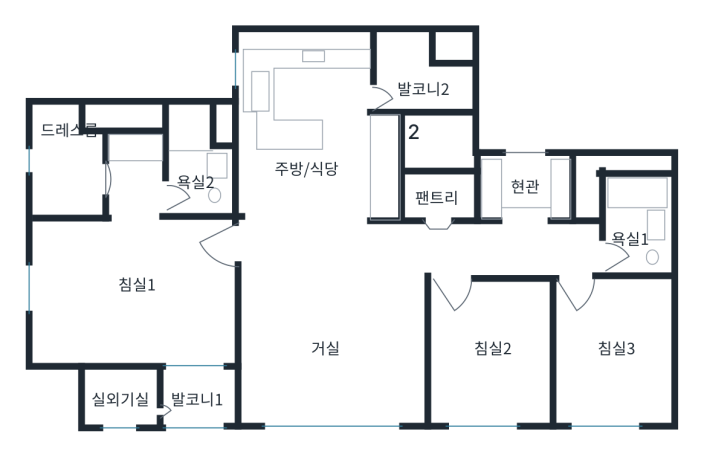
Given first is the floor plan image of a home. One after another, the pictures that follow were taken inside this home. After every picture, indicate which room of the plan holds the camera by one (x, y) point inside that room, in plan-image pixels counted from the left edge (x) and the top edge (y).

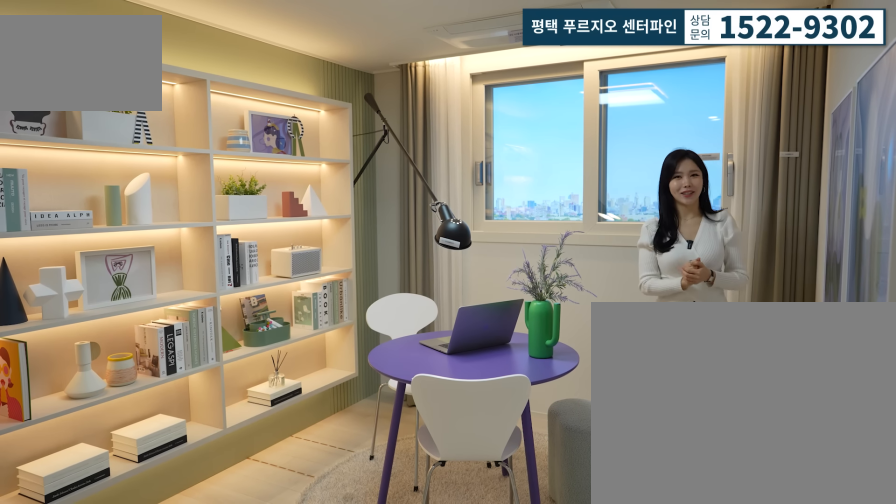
(488, 346)
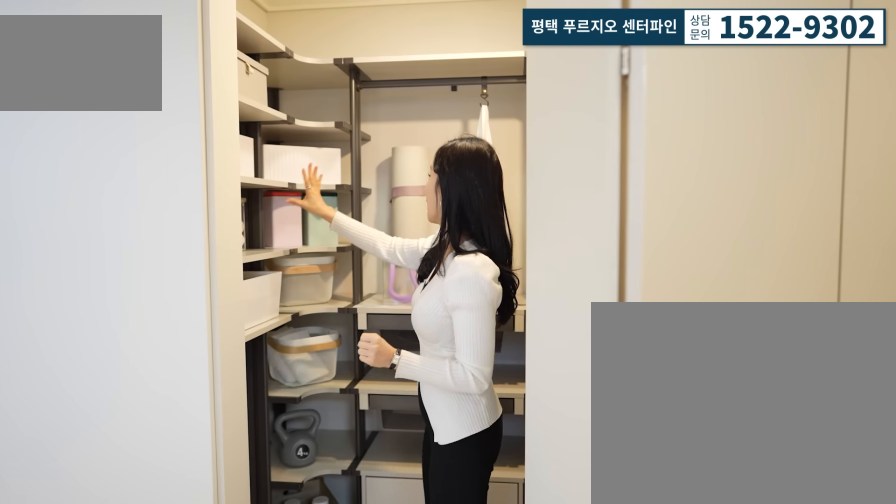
(440, 221)
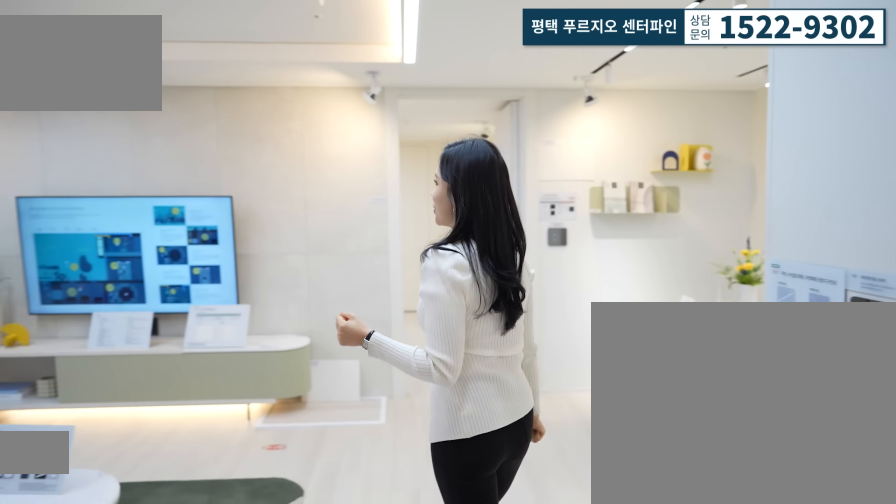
(328, 338)
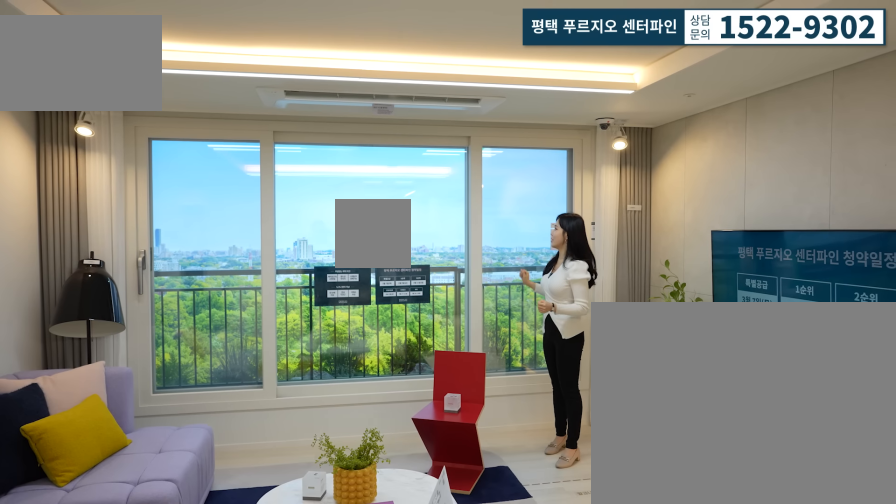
(328, 338)
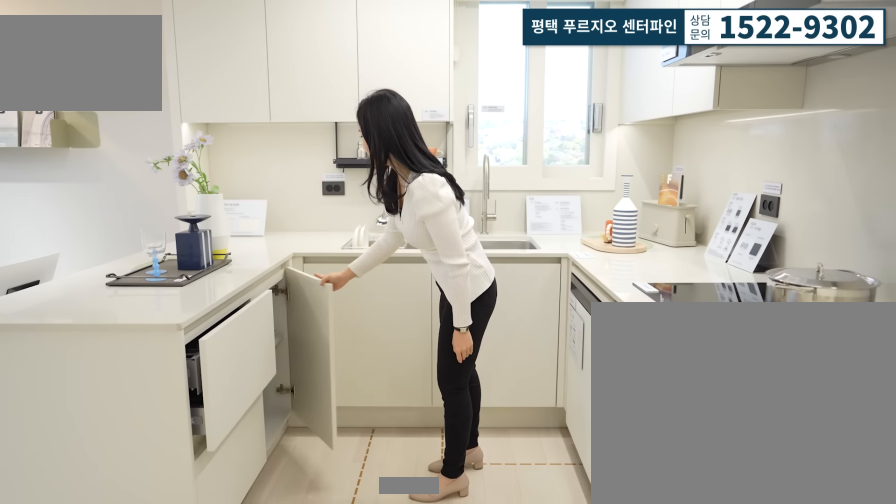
(320, 138)
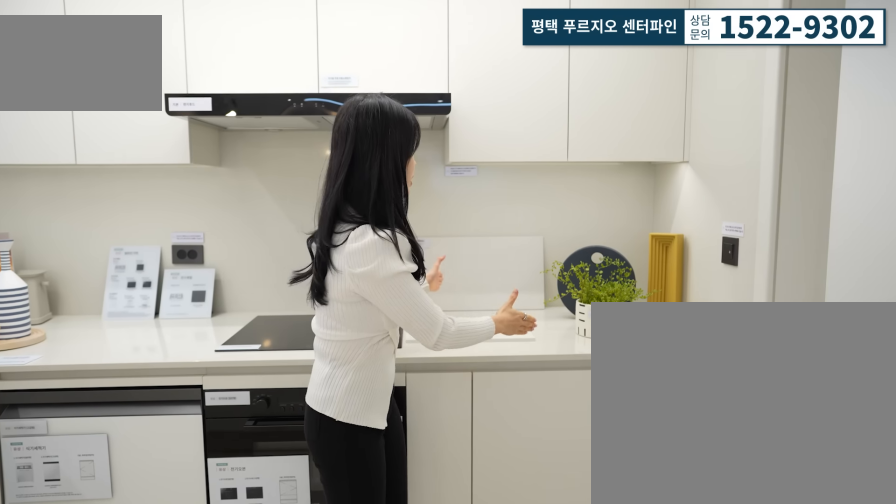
(320, 138)
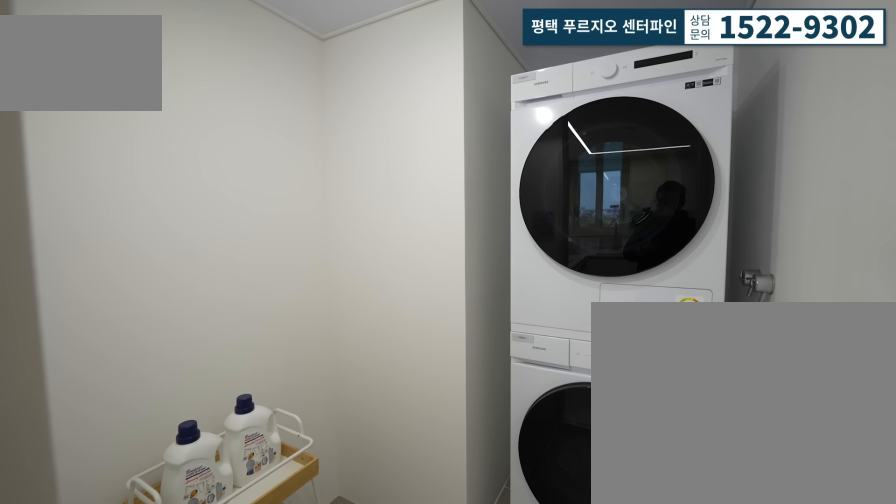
(425, 82)
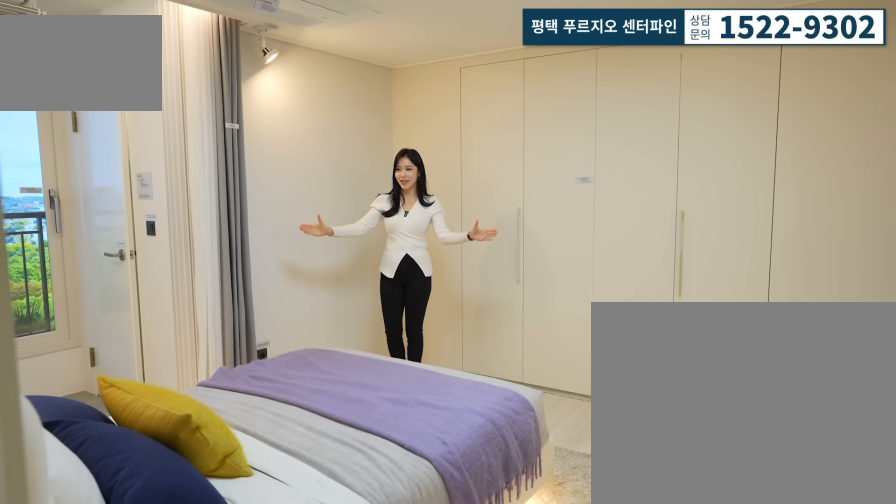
(132, 282)
